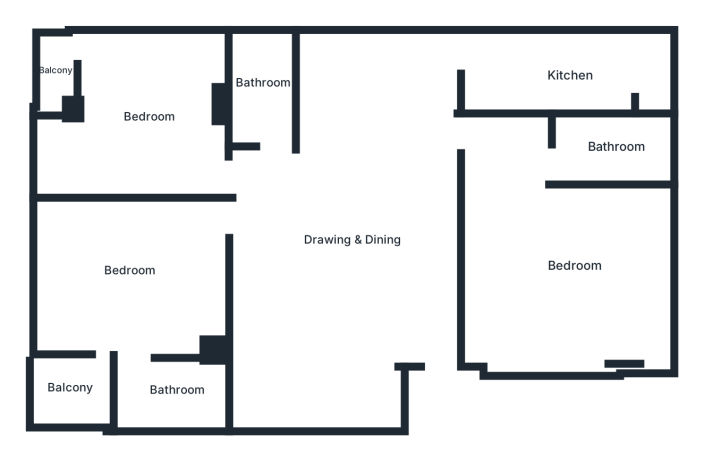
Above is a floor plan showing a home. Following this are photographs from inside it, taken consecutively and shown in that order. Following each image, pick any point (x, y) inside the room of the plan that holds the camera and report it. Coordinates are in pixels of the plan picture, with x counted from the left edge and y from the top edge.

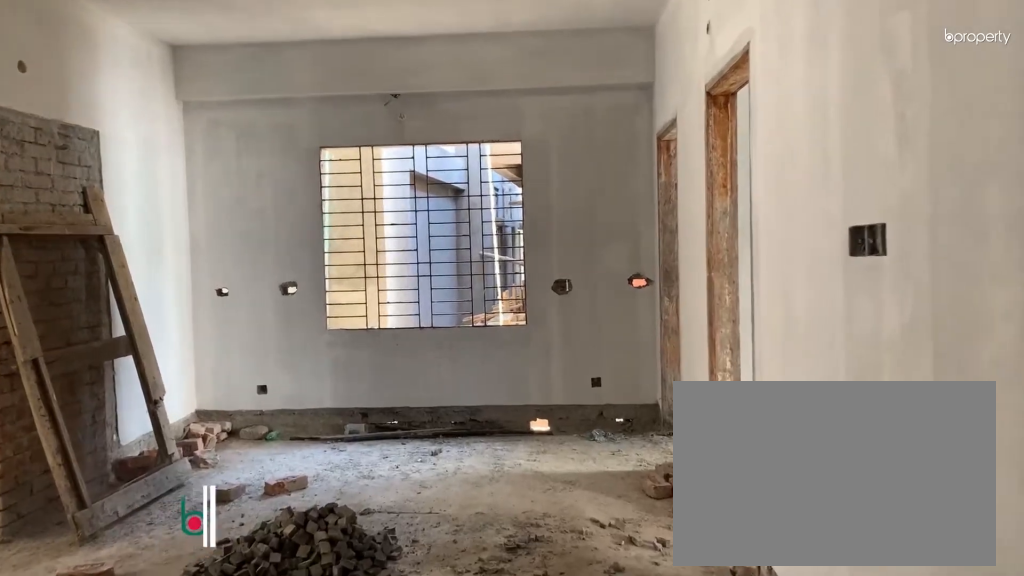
(354, 239)
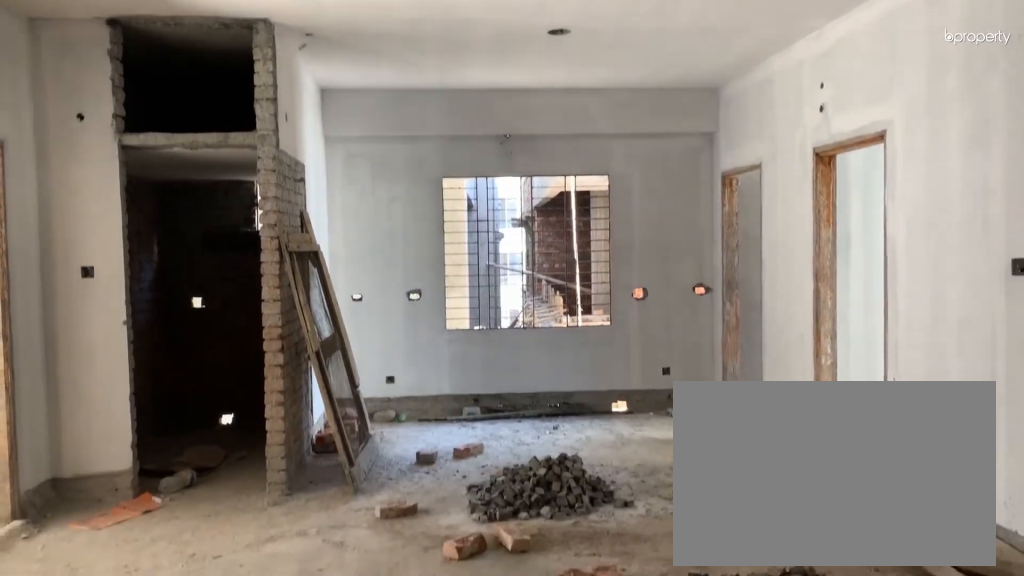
(354, 239)
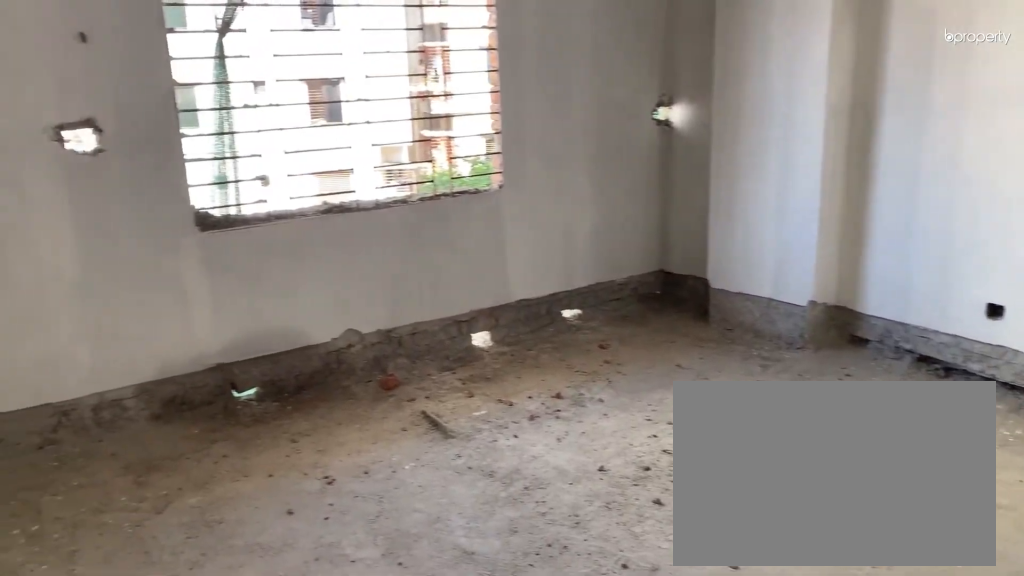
(574, 264)
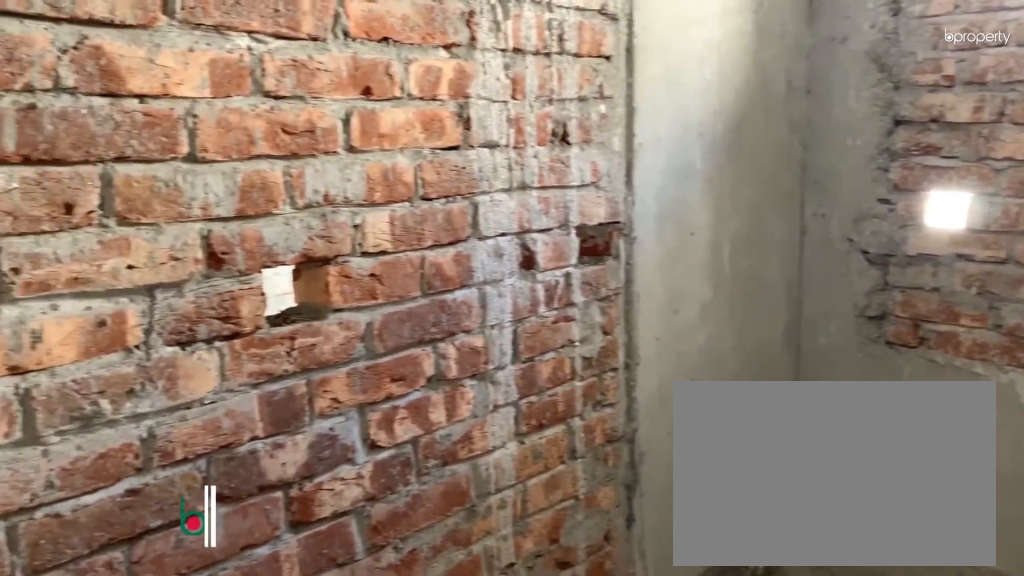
(618, 143)
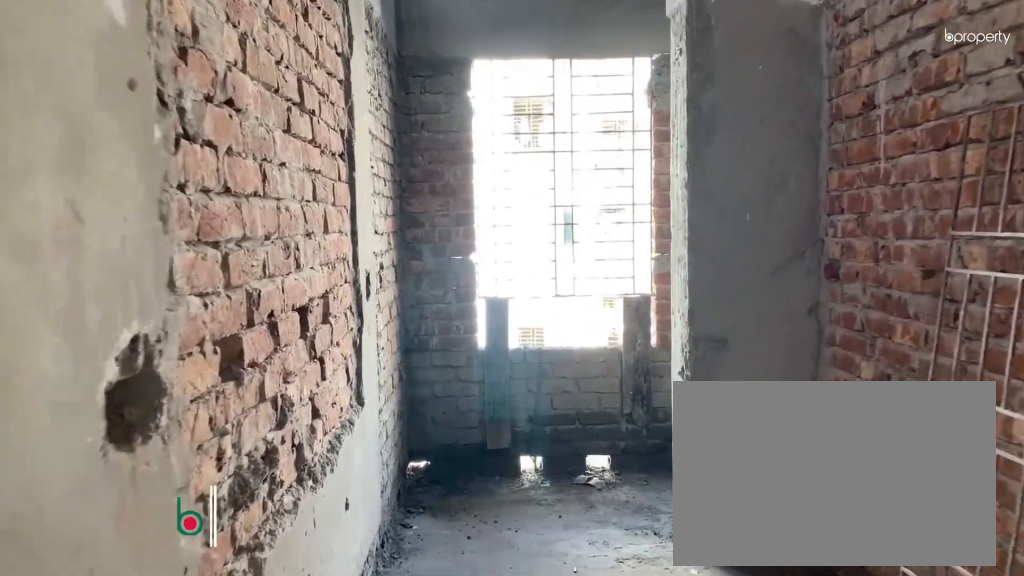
(564, 76)
